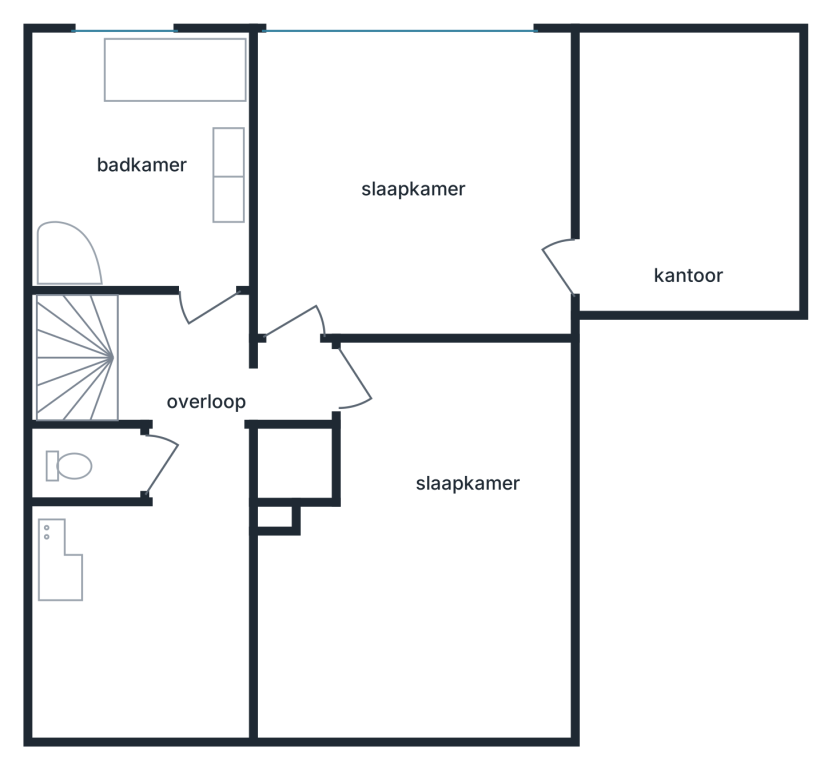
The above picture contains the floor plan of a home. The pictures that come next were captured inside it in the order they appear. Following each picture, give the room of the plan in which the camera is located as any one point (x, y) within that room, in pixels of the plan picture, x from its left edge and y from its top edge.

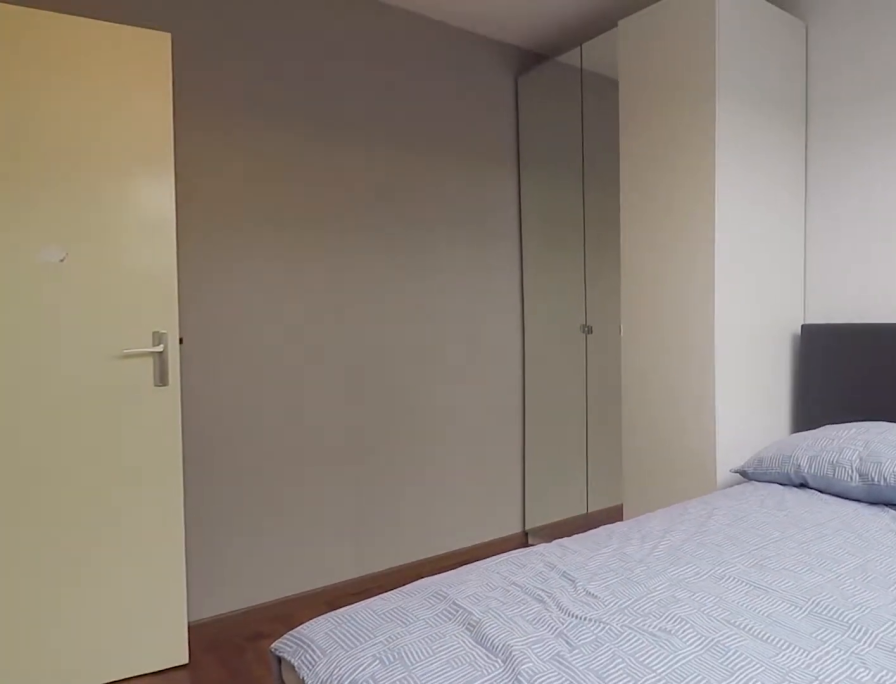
(437, 488)
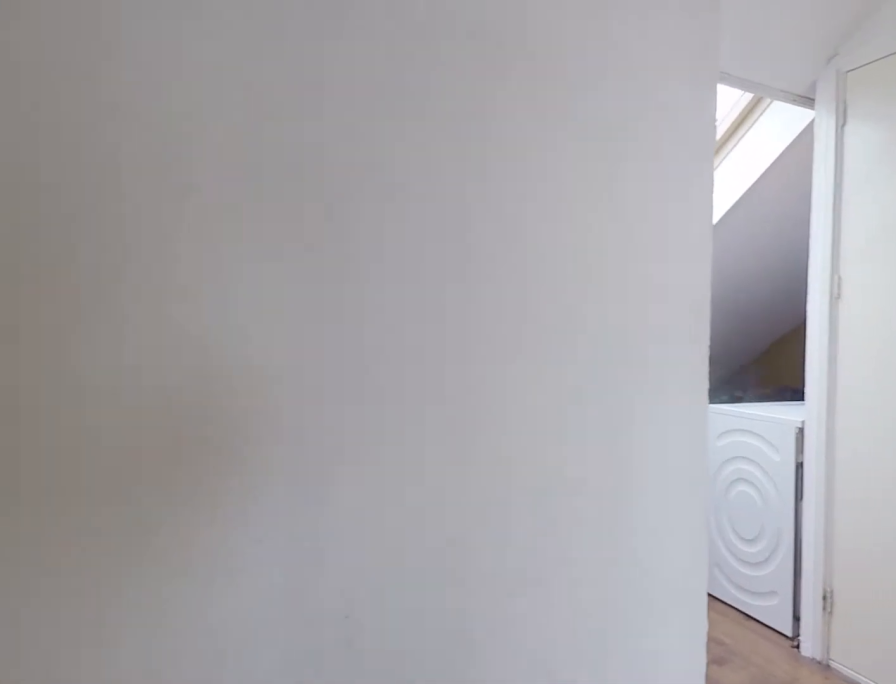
(182, 461)
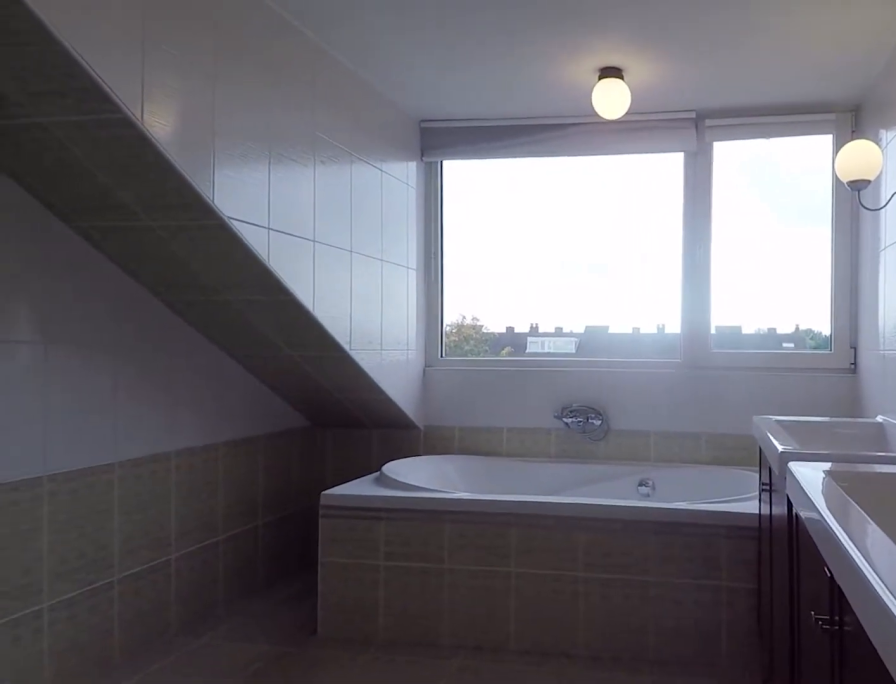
(149, 164)
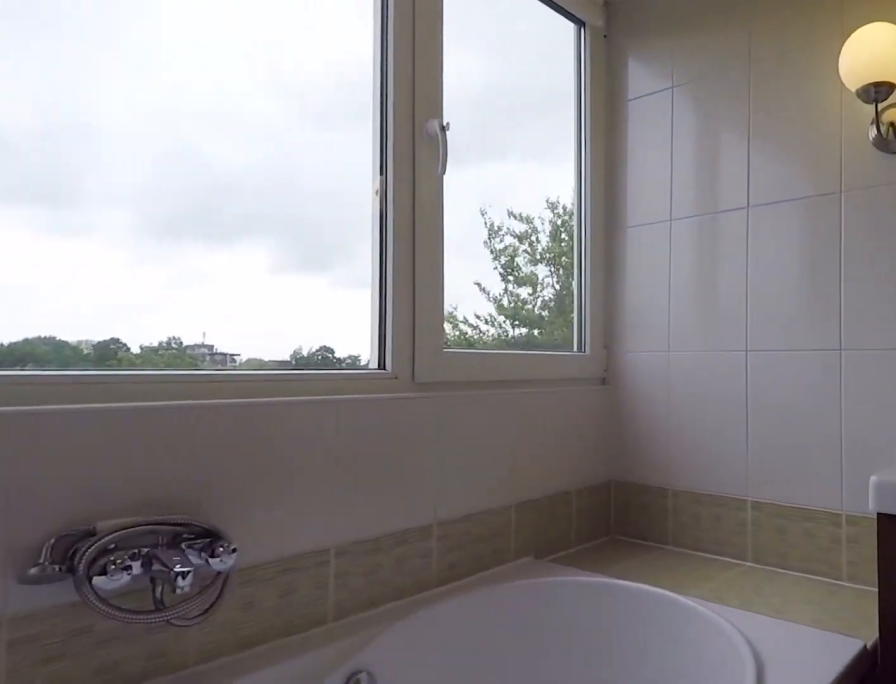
(149, 164)
